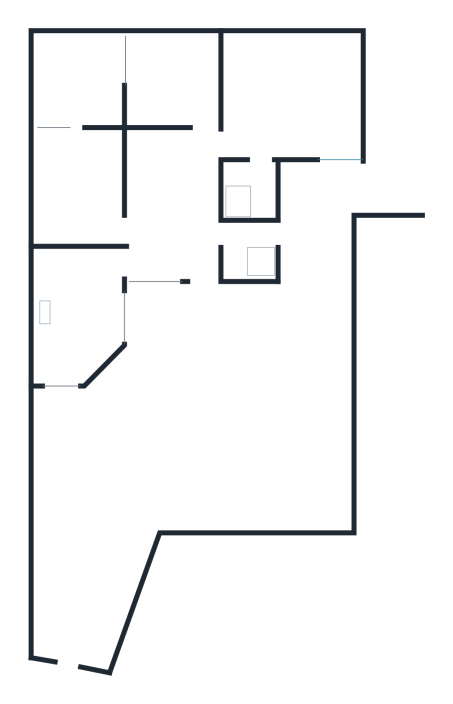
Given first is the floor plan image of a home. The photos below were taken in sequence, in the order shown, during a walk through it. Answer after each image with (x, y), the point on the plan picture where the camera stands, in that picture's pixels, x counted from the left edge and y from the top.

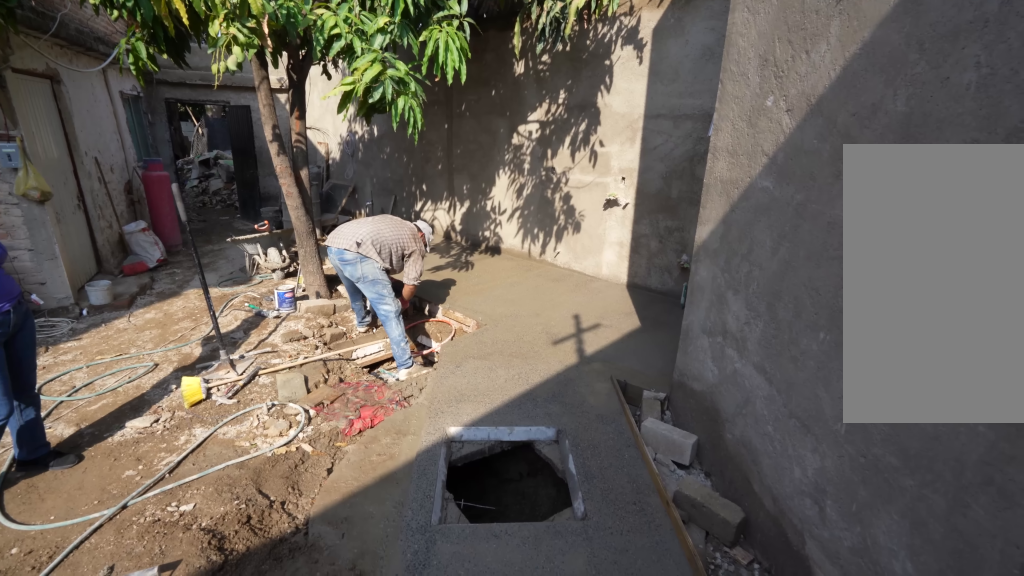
(172, 399)
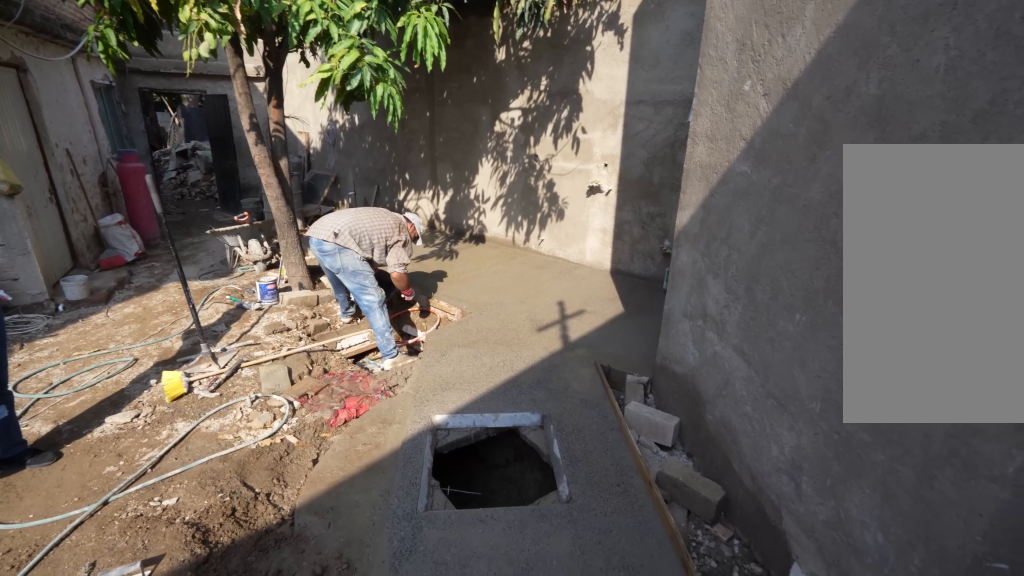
(172, 399)
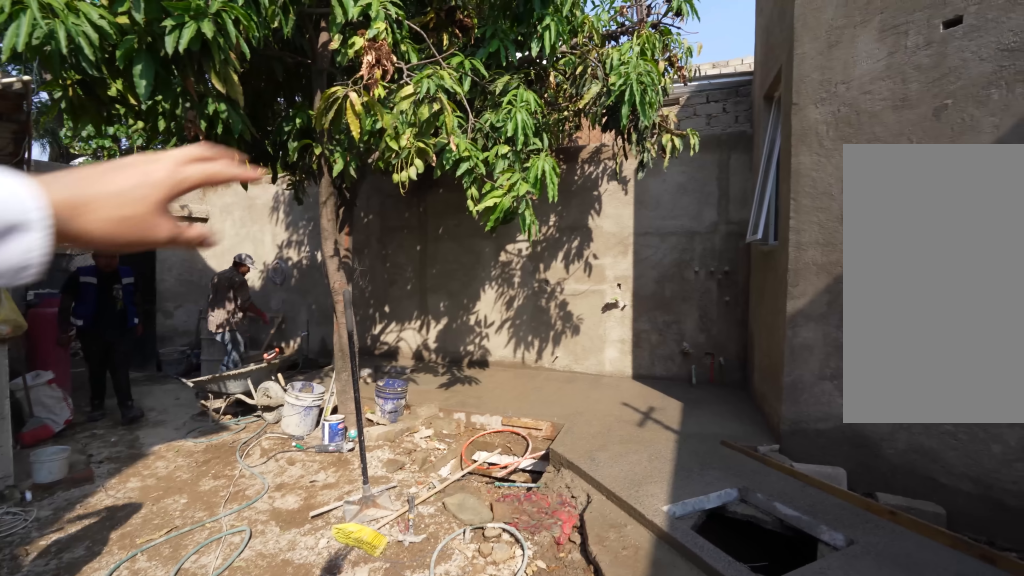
(202, 464)
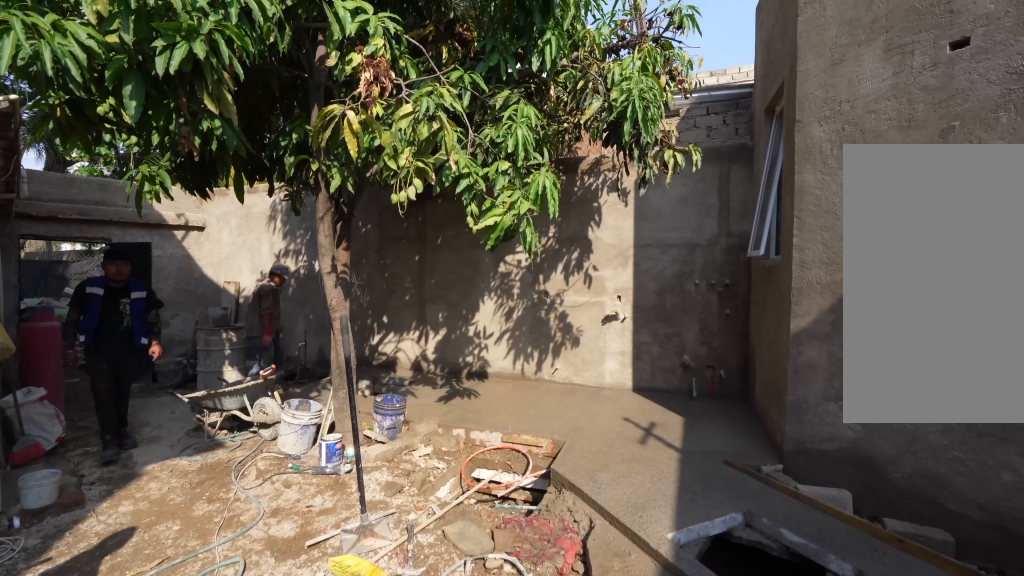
(202, 465)
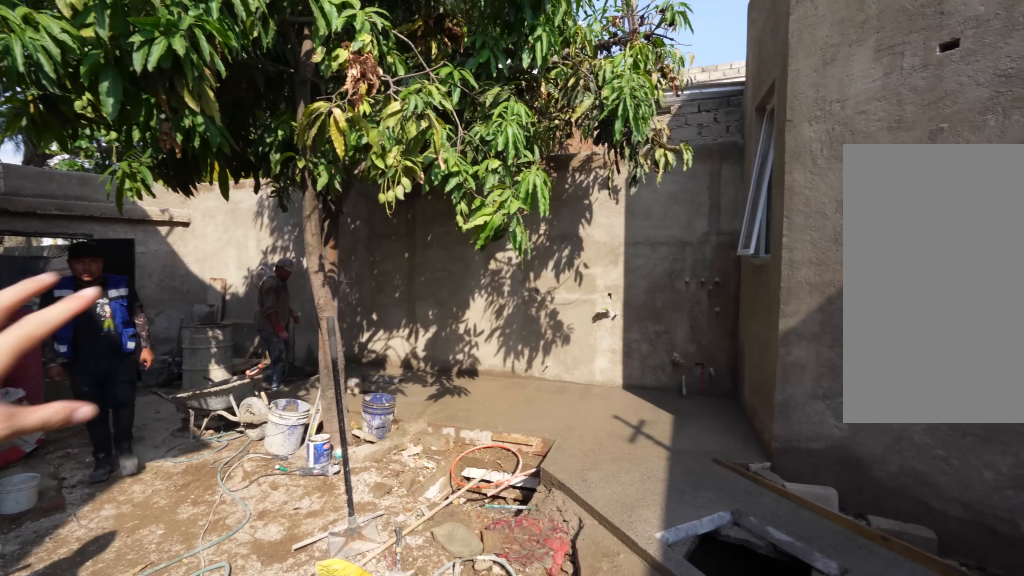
(202, 464)
